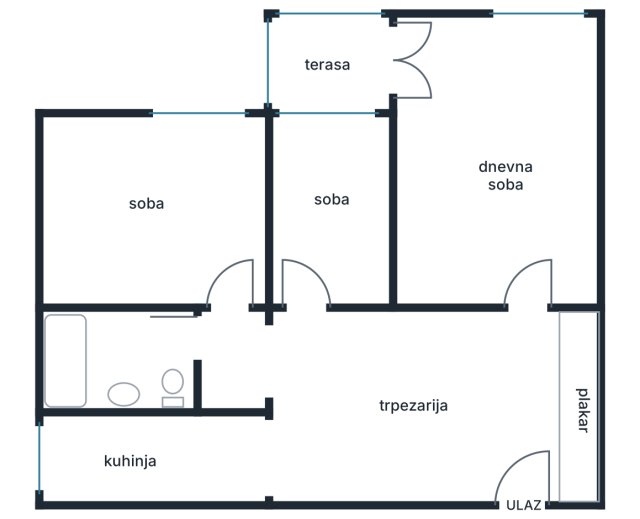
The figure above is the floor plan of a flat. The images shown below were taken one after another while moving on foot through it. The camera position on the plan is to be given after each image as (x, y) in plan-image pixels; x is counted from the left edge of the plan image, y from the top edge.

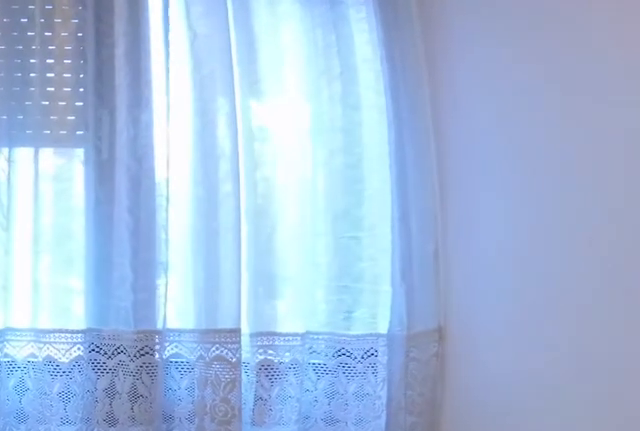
(239, 200)
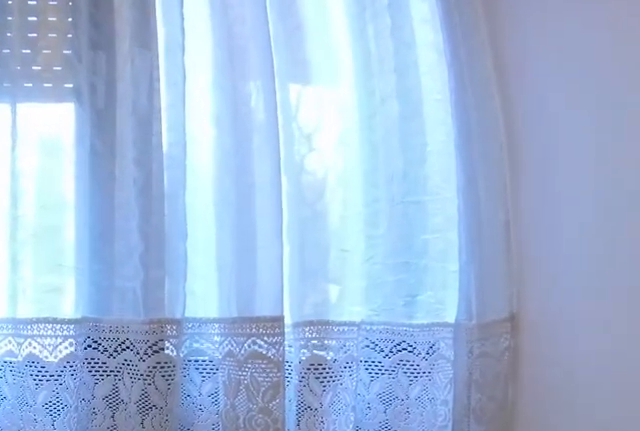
(239, 177)
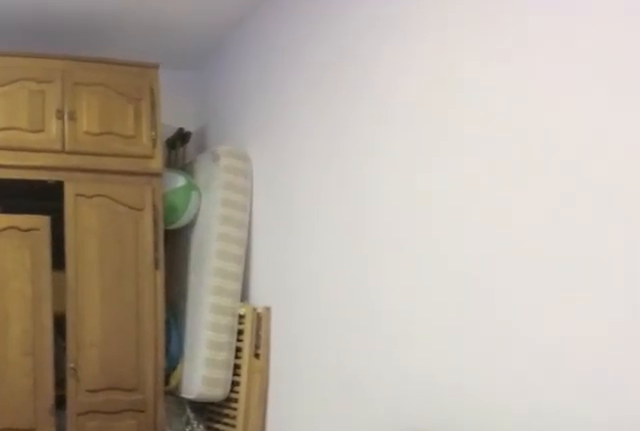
(157, 140)
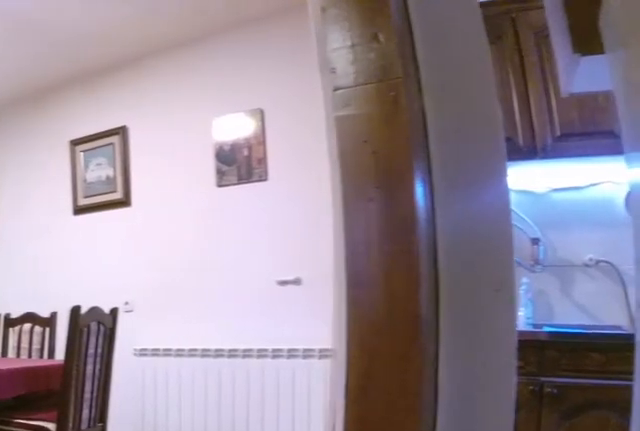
(218, 337)
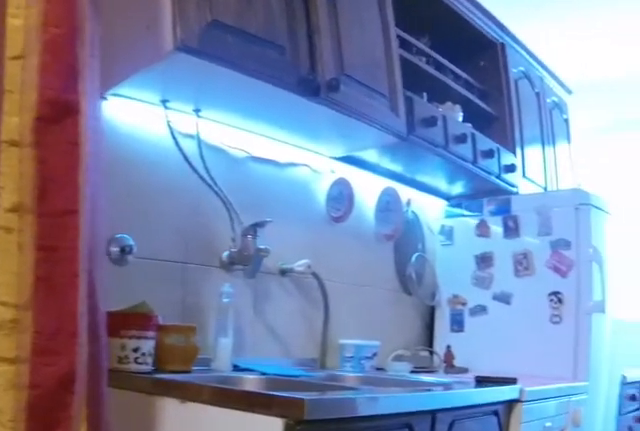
(301, 408)
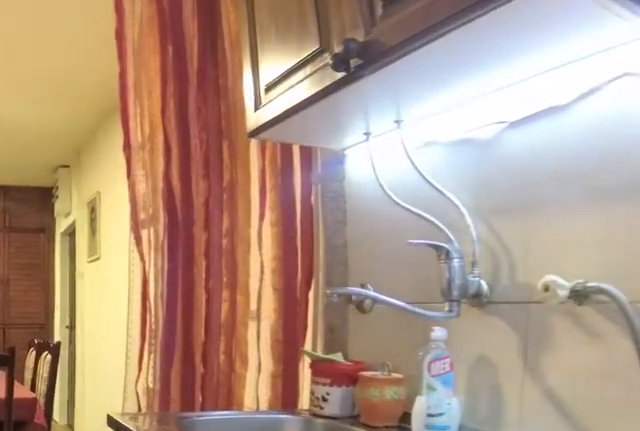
(190, 454)
